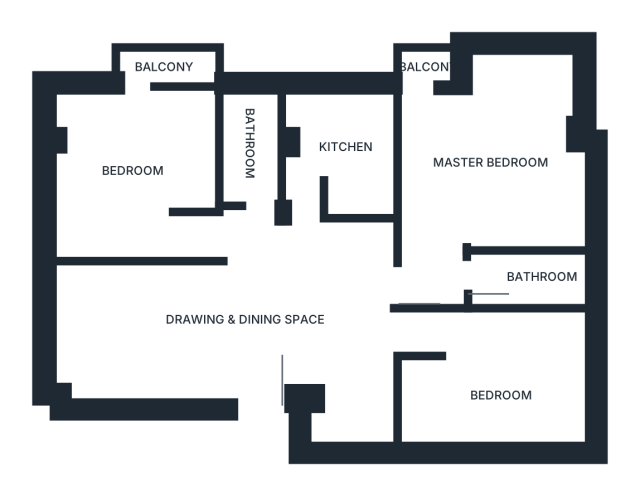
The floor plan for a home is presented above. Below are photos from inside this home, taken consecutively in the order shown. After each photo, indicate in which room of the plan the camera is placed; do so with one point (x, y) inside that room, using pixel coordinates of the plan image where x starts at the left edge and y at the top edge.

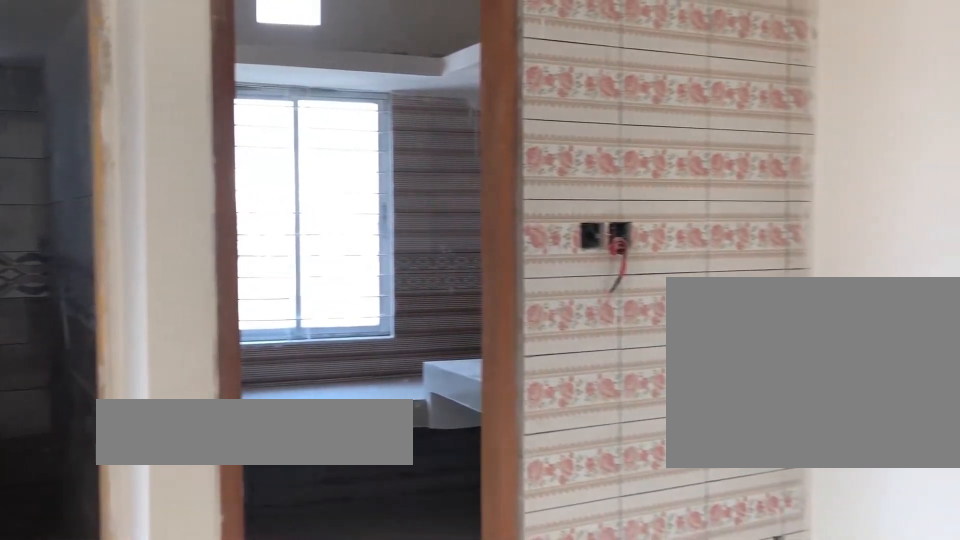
(223, 354)
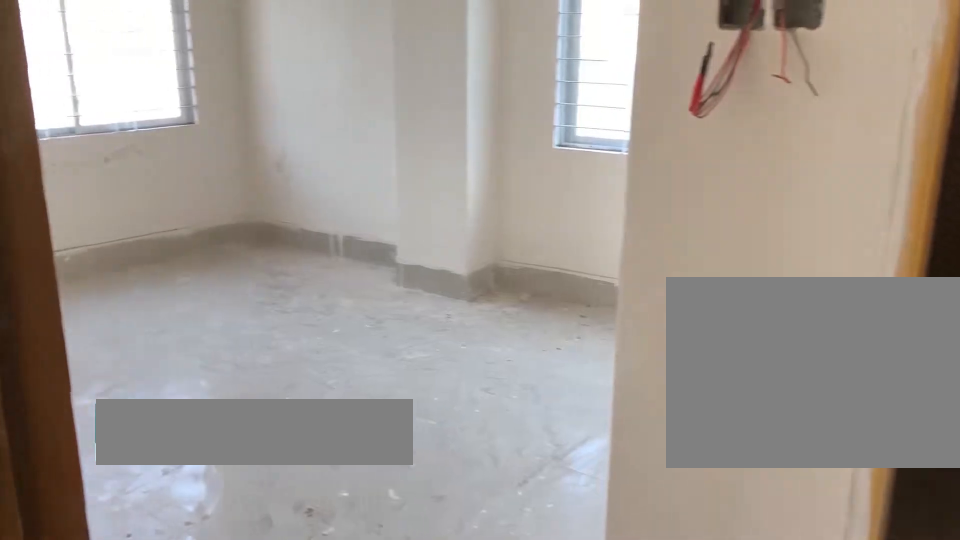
(482, 187)
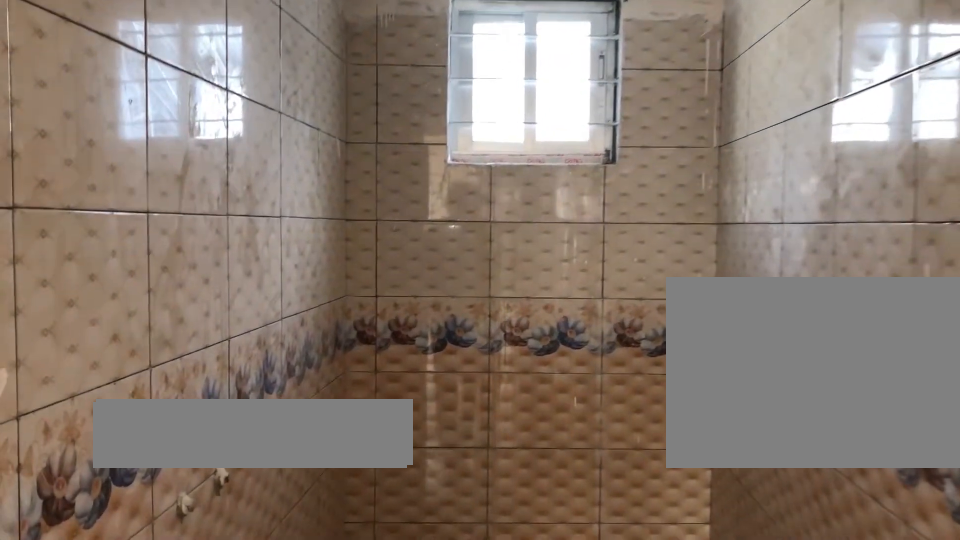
(541, 281)
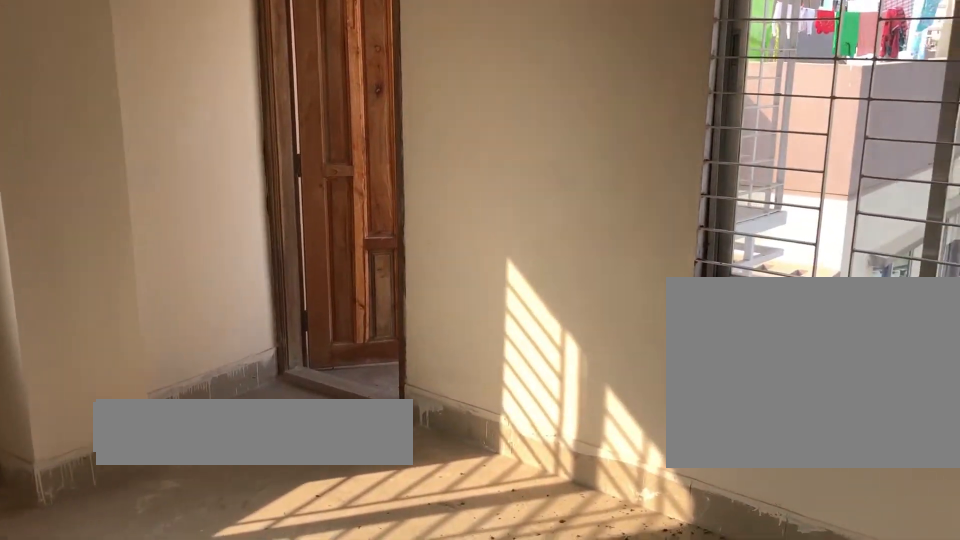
(157, 141)
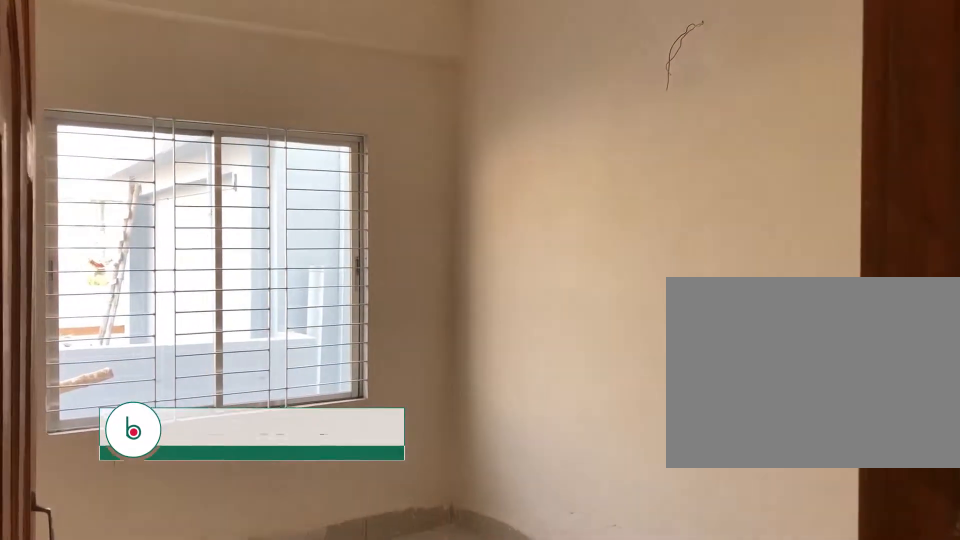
(506, 380)
